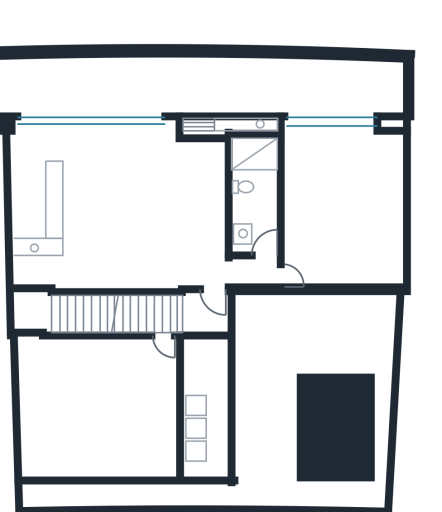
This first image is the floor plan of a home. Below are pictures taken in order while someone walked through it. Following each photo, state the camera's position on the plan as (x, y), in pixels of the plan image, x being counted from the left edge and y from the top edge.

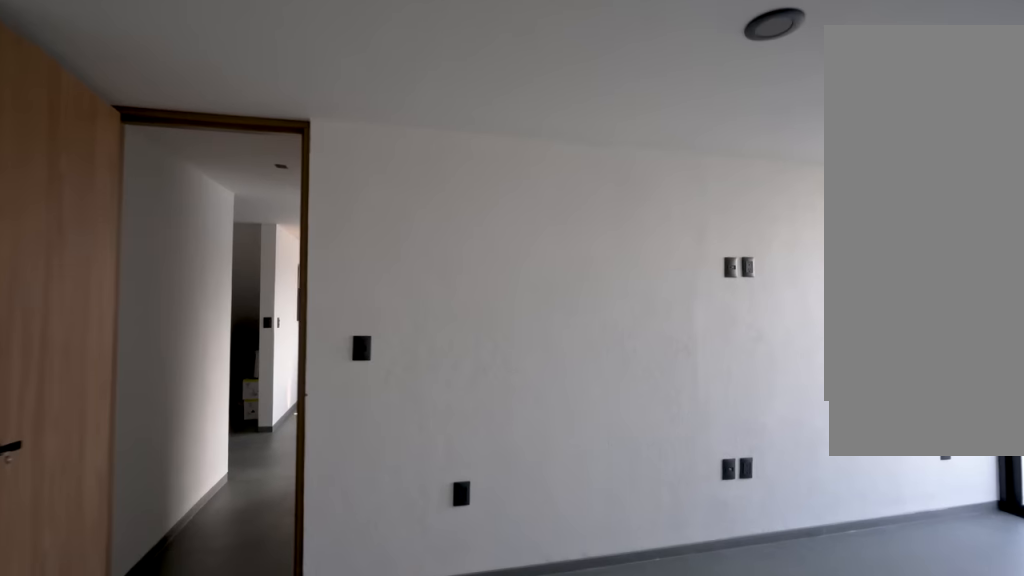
(323, 277)
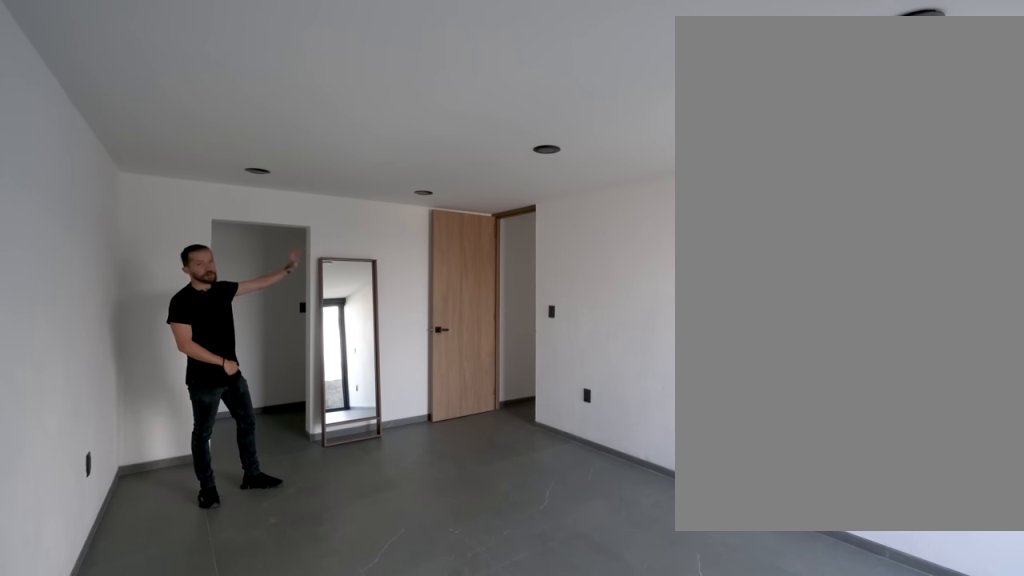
(393, 183)
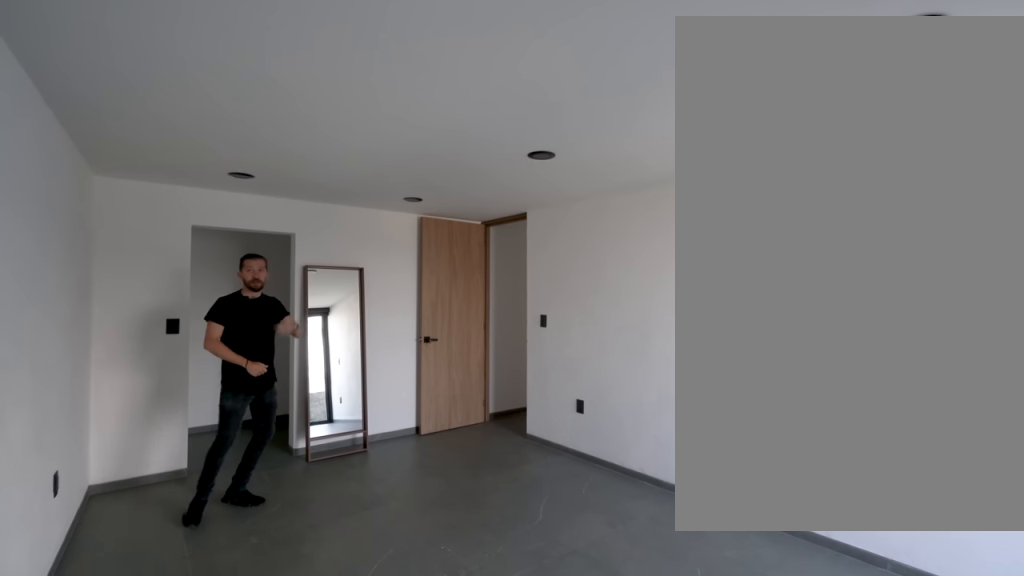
(393, 142)
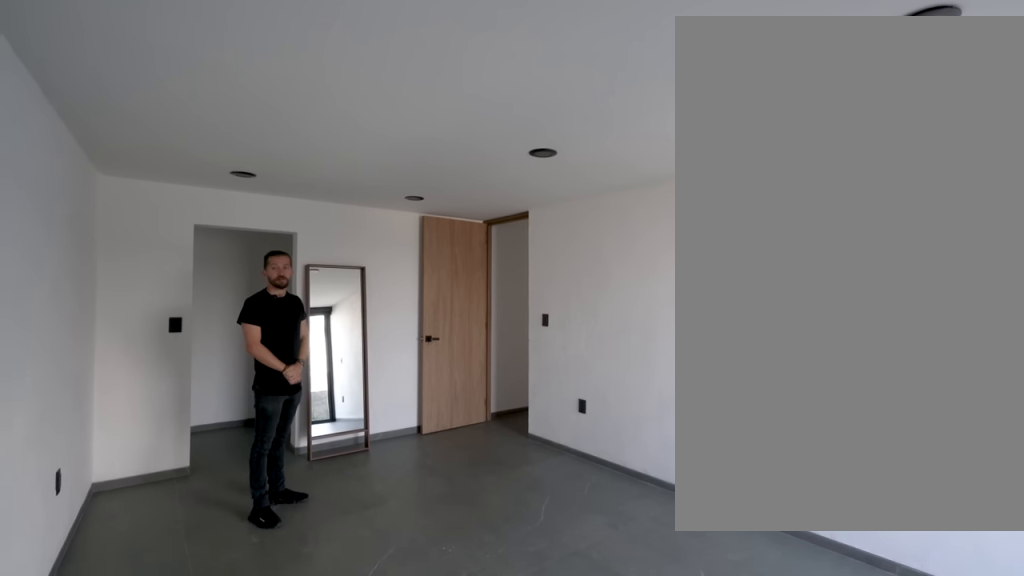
(393, 142)
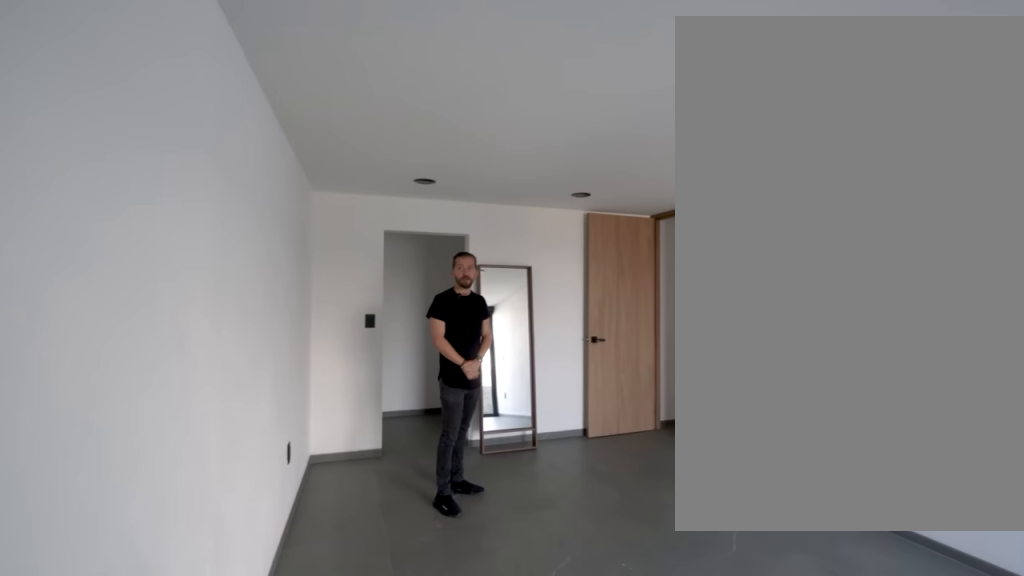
(393, 142)
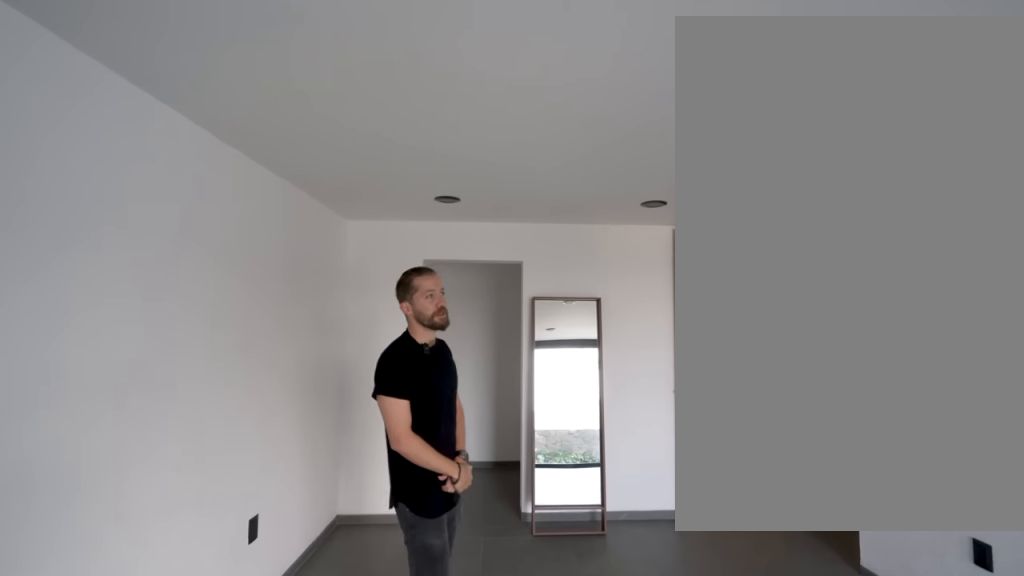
(375, 151)
